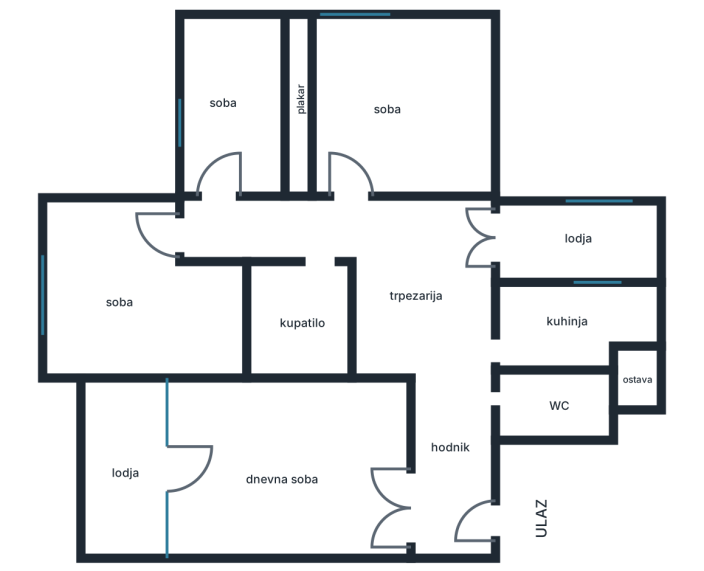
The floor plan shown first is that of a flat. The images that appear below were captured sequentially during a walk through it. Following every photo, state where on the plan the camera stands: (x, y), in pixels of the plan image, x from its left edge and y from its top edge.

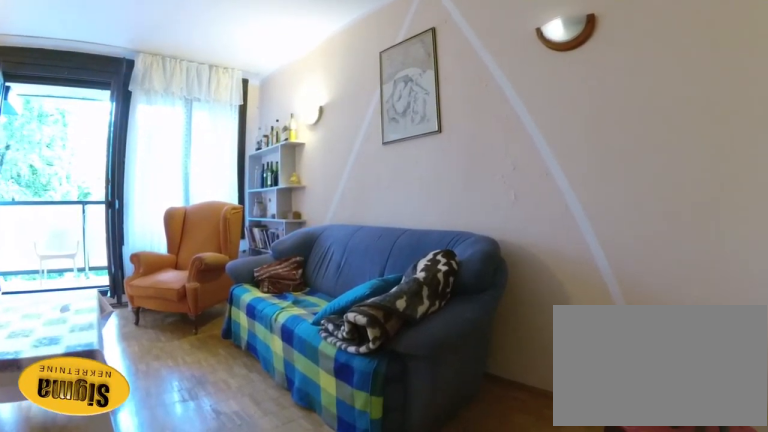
(394, 467)
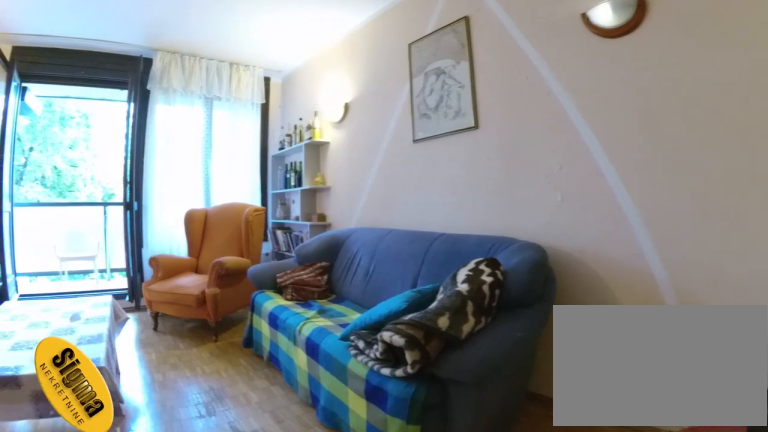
(391, 462)
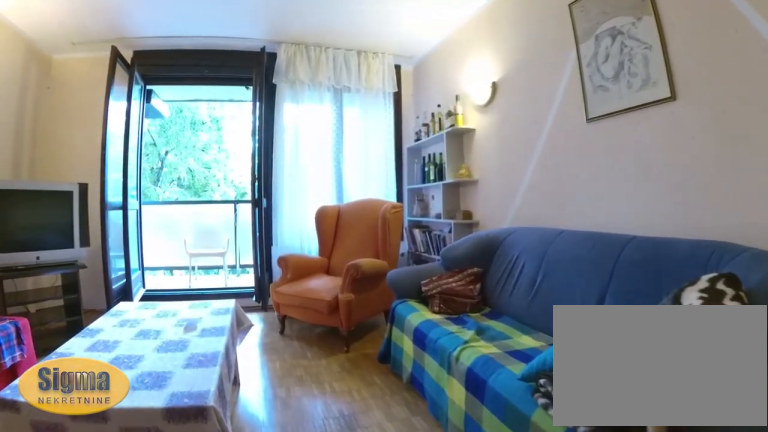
(367, 448)
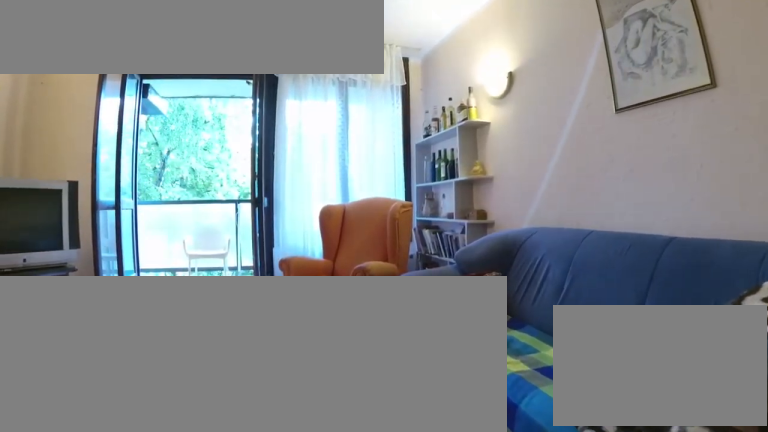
(358, 447)
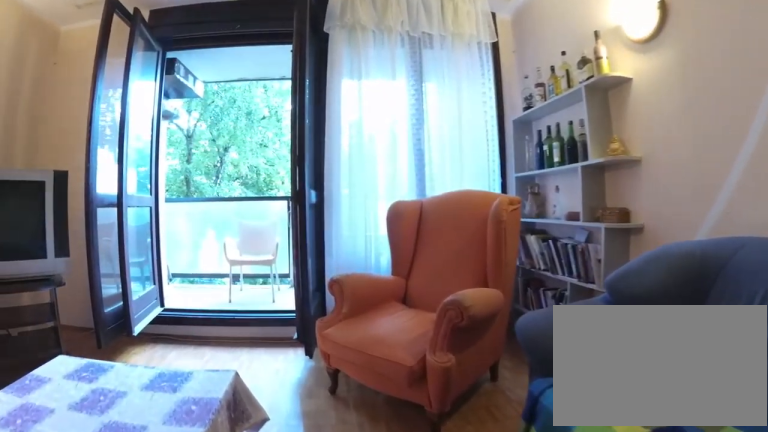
(313, 450)
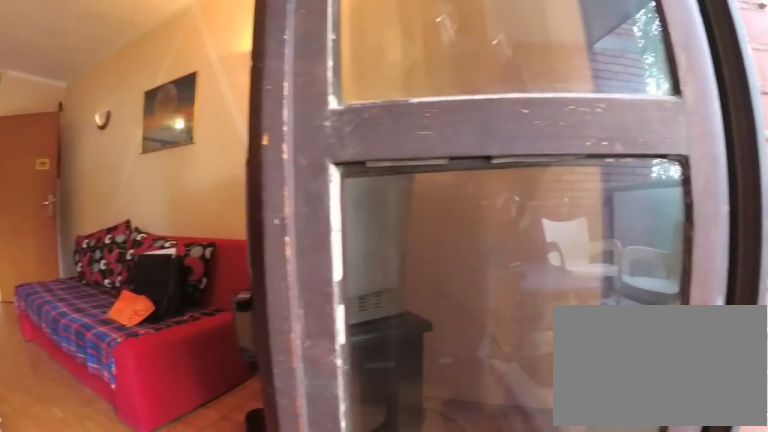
(166, 436)
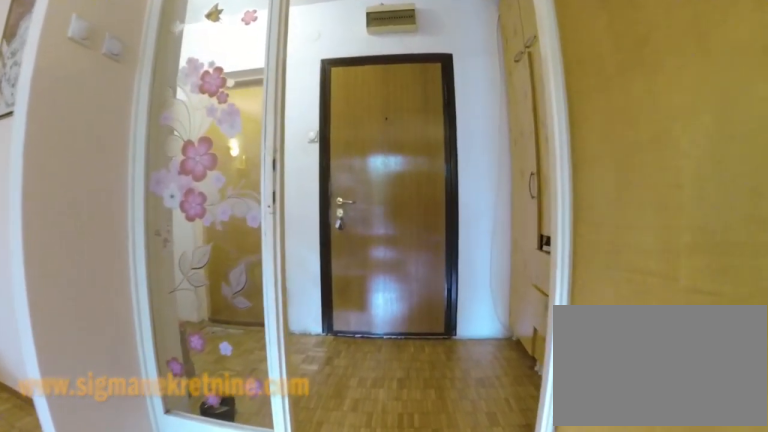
(322, 486)
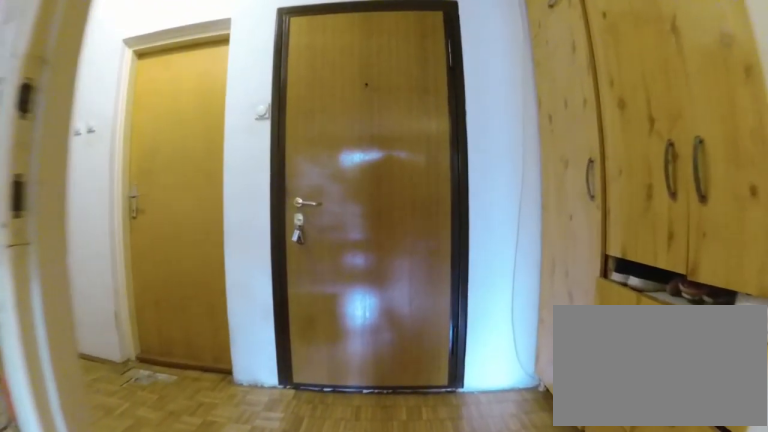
(371, 496)
